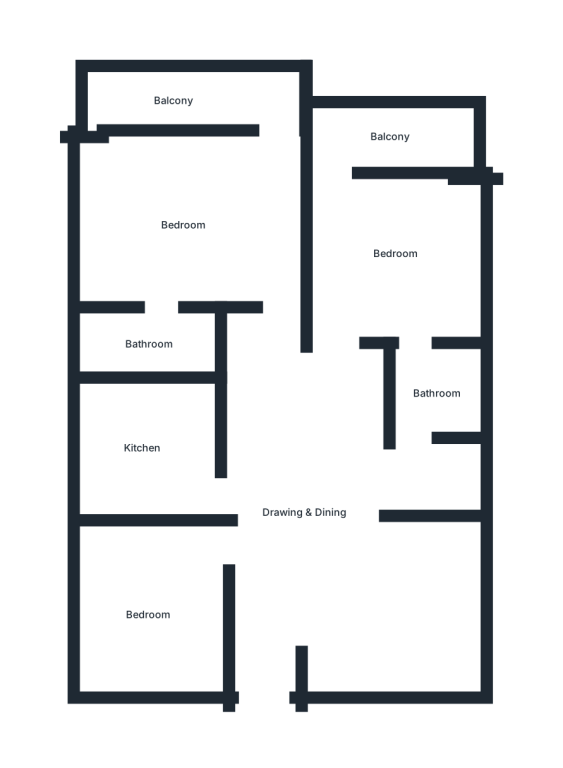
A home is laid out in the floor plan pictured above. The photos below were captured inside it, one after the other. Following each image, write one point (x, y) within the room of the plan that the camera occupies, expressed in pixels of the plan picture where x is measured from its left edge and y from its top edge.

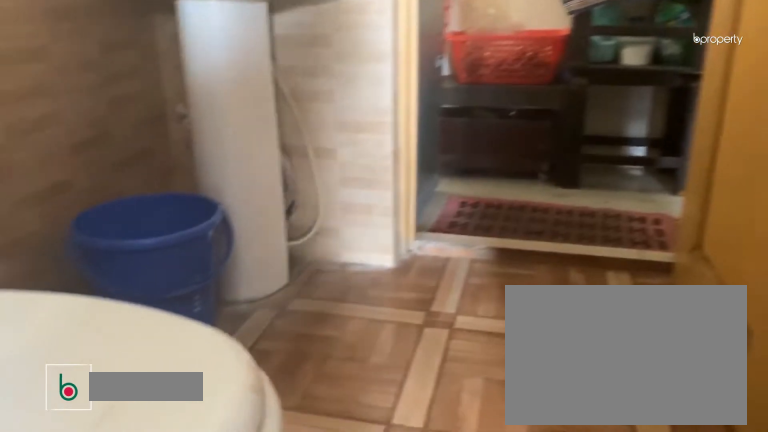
(436, 398)
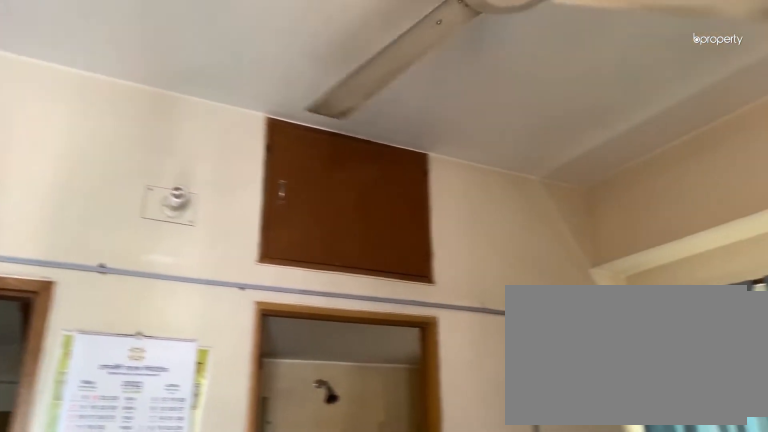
(189, 216)
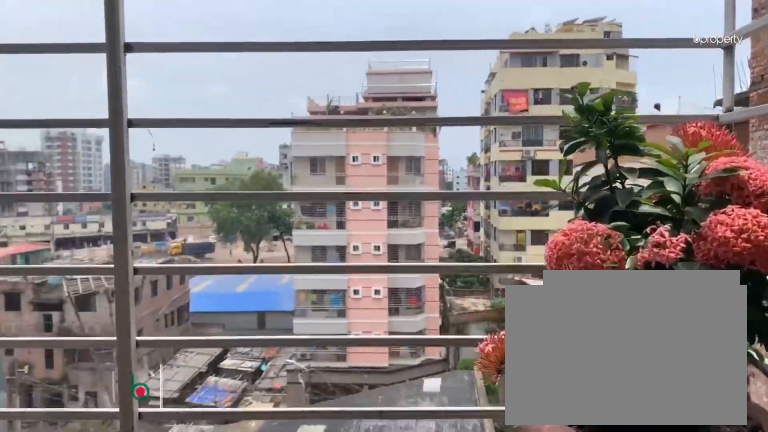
(209, 104)
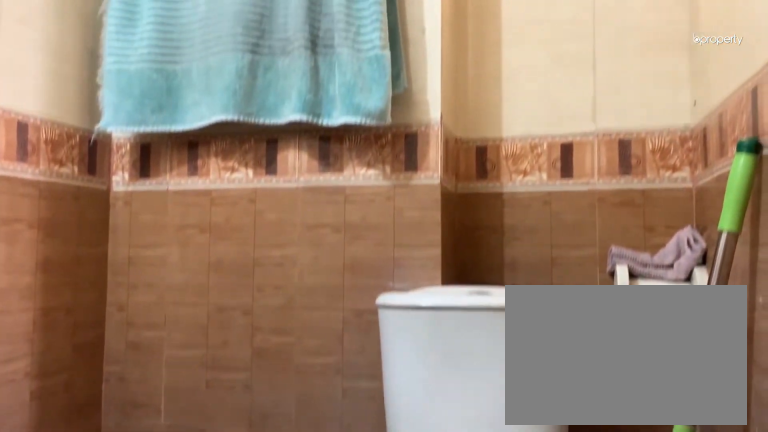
(148, 344)
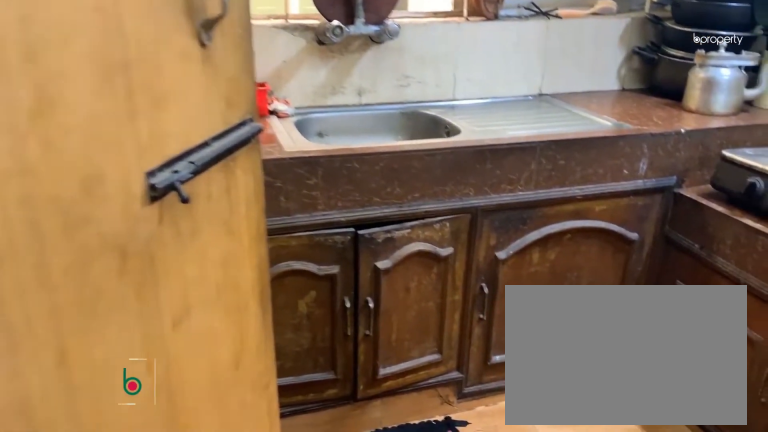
(174, 467)
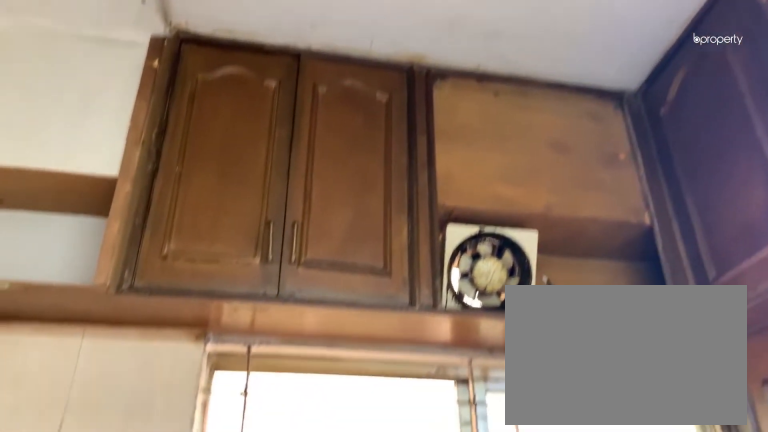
(150, 447)
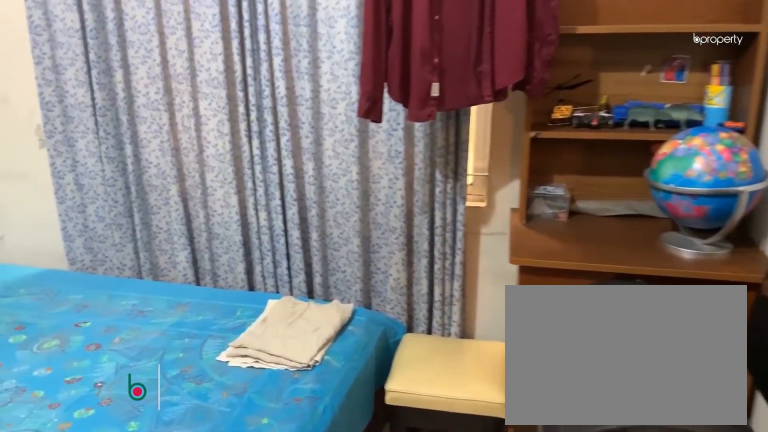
(174, 601)
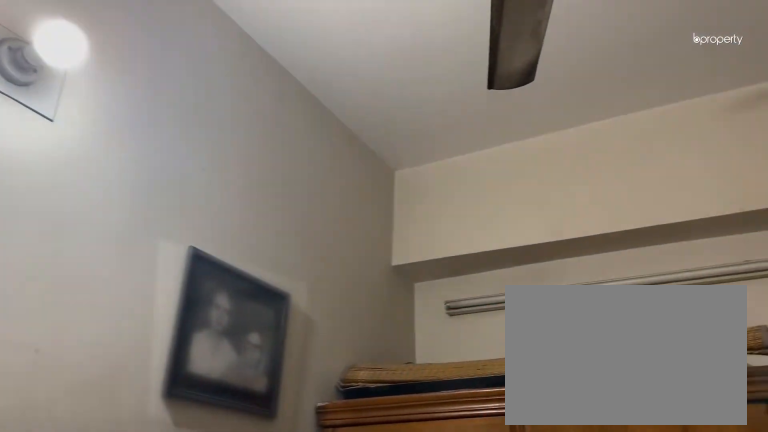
(148, 613)
